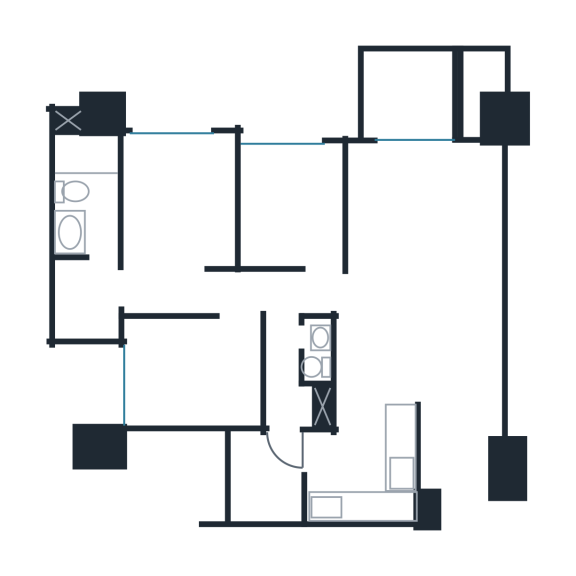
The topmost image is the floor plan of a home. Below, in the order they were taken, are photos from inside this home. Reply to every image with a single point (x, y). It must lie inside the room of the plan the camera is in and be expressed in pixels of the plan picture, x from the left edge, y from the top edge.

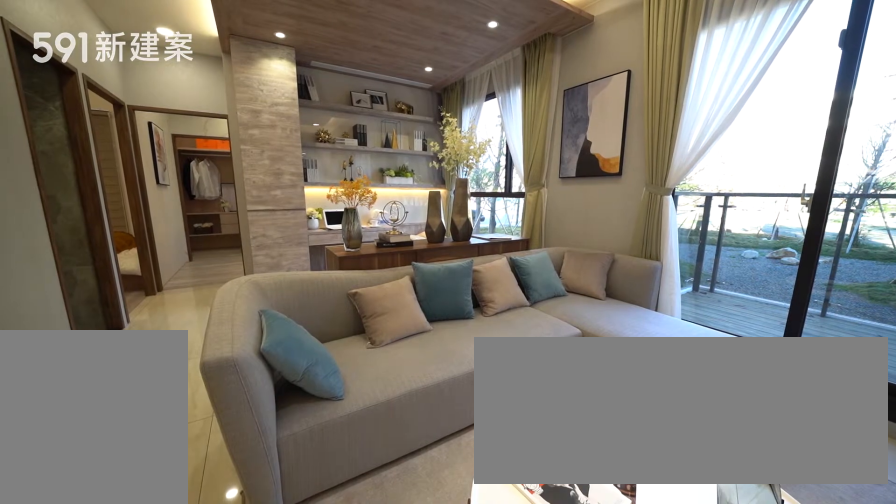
(429, 208)
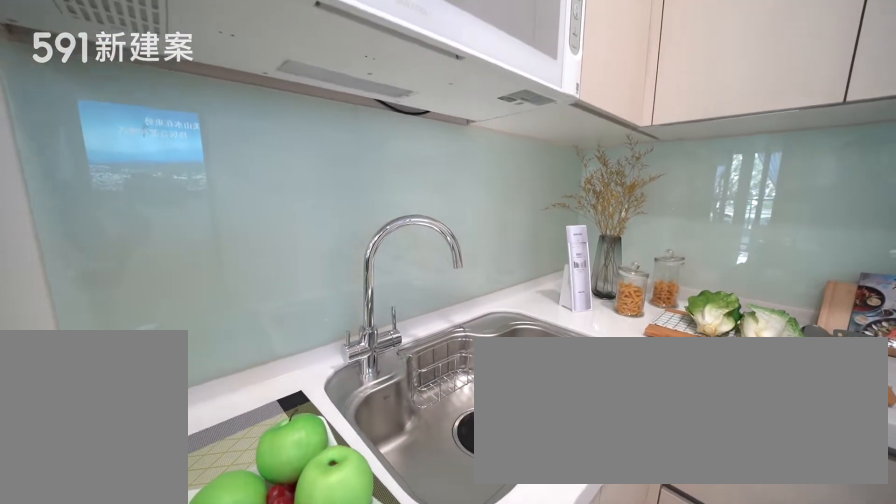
(364, 475)
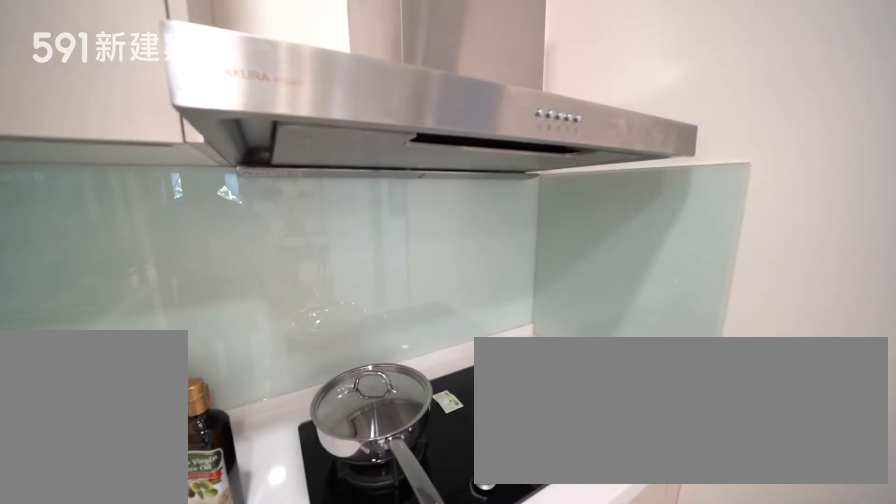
(364, 475)
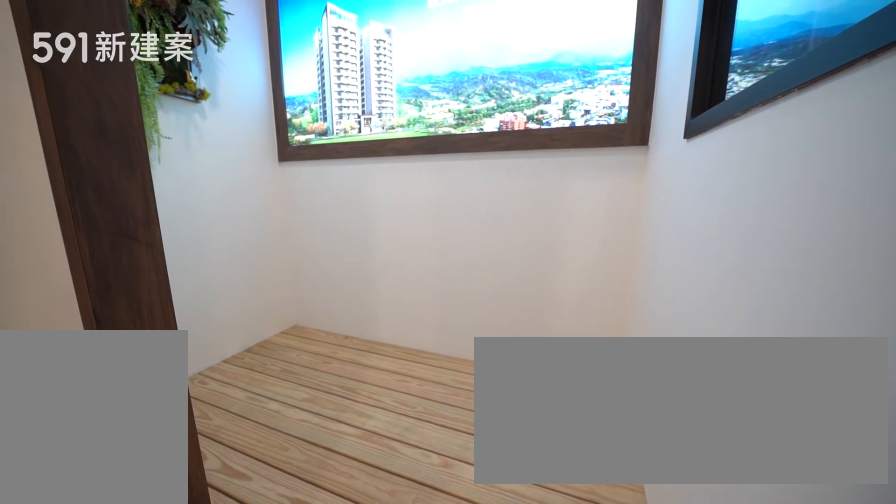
(265, 474)
